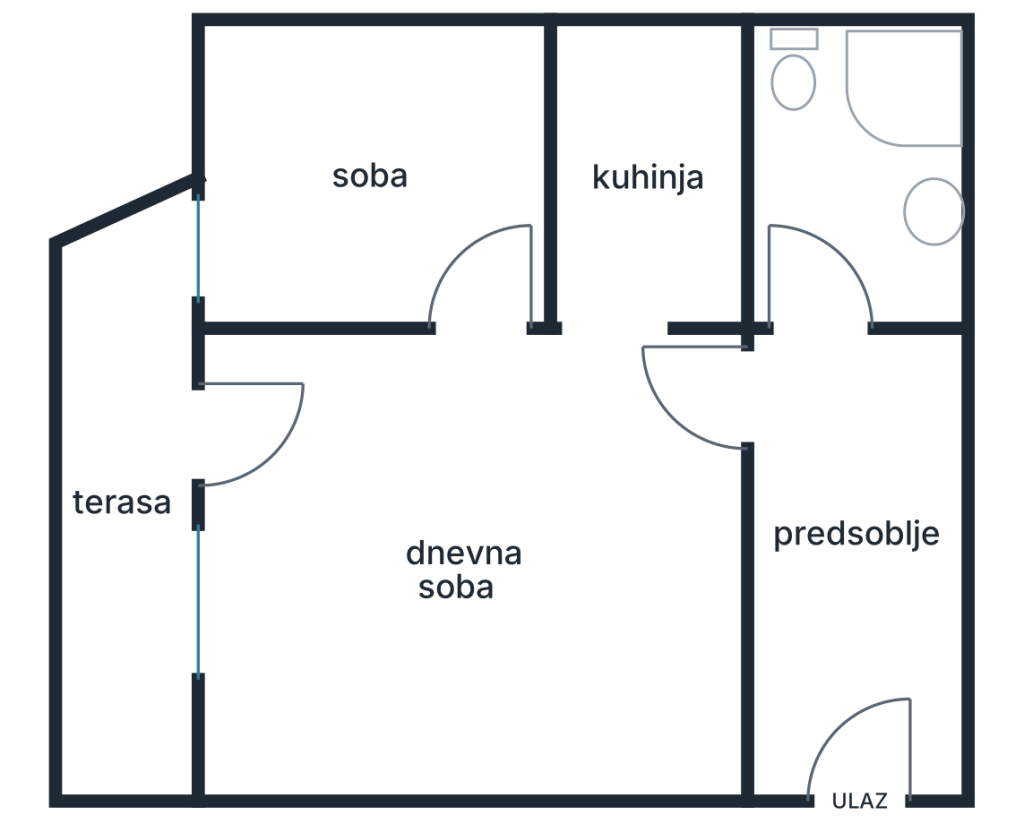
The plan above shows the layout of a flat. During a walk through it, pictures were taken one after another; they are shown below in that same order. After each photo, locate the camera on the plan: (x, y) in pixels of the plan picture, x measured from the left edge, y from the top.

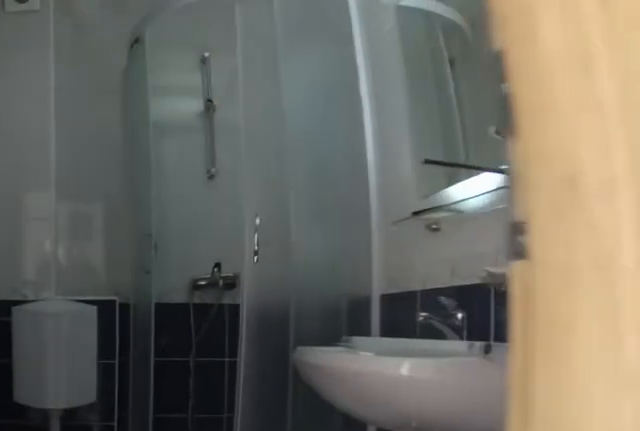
(841, 390)
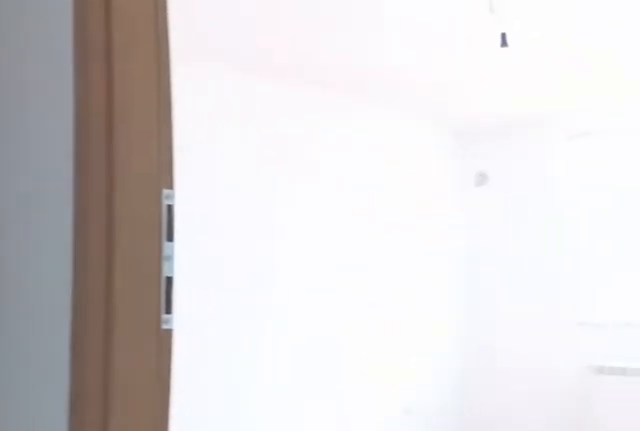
(839, 346)
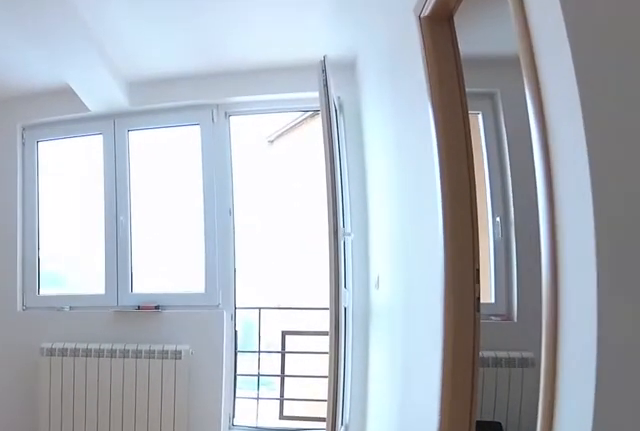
(705, 399)
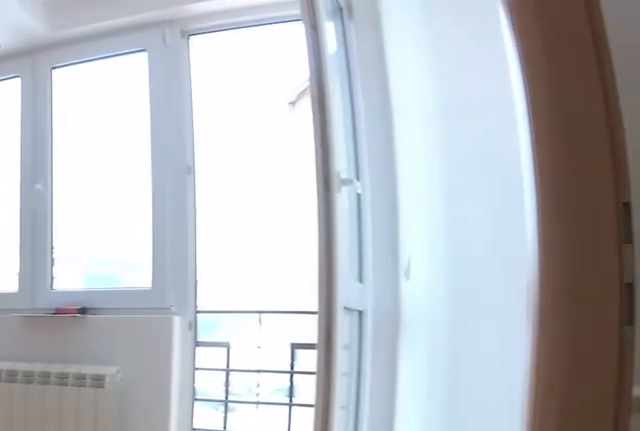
(584, 386)
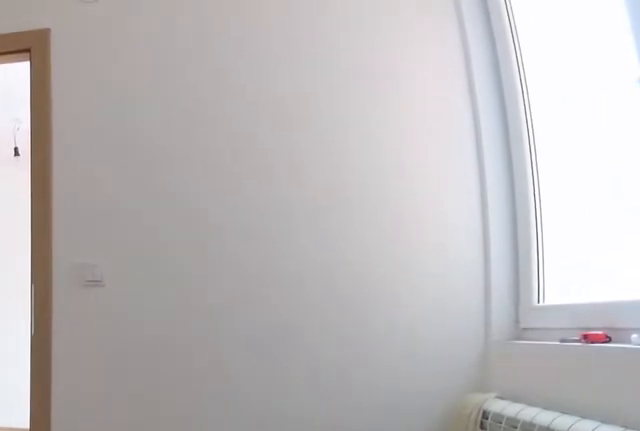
(368, 111)
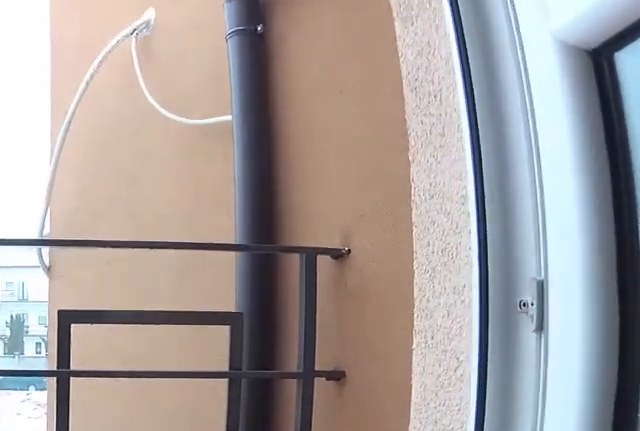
(281, 409)
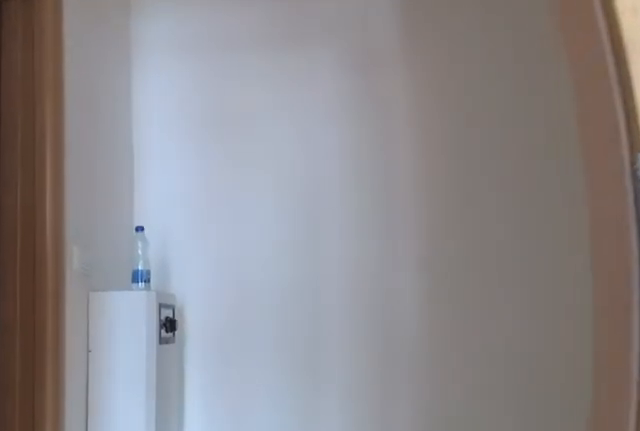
(620, 424)
